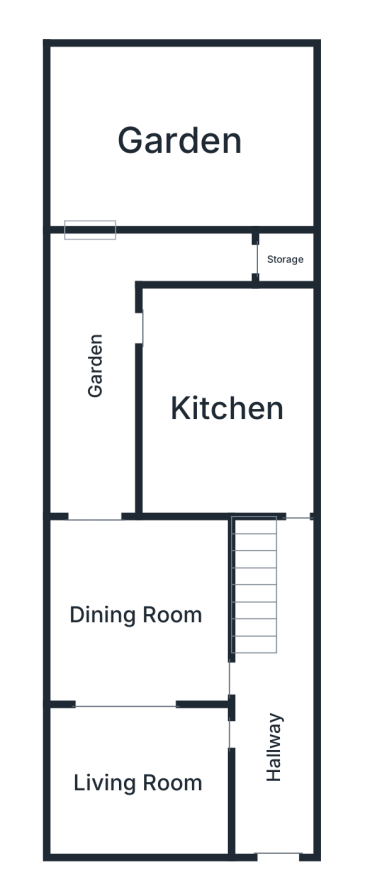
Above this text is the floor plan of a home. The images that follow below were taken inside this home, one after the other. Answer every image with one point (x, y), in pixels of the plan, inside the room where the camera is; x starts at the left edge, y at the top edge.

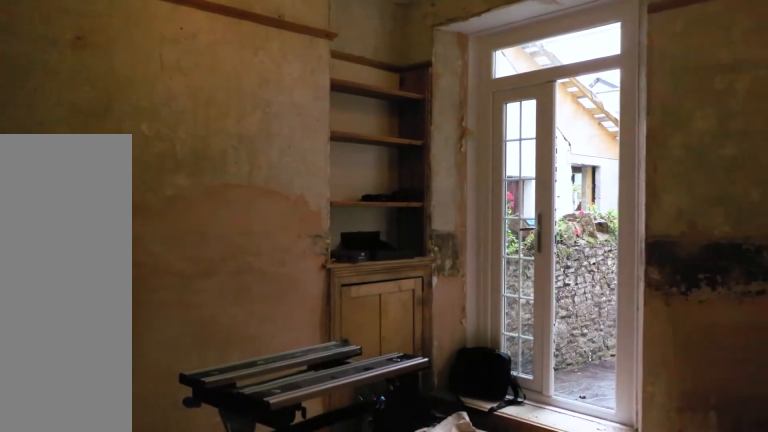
(147, 605)
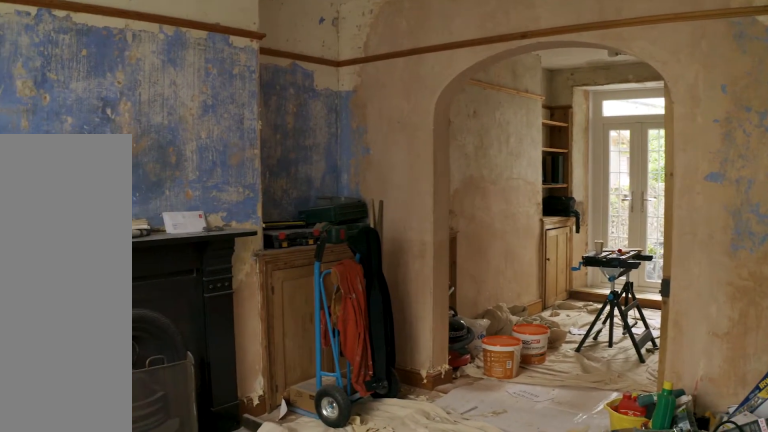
(142, 779)
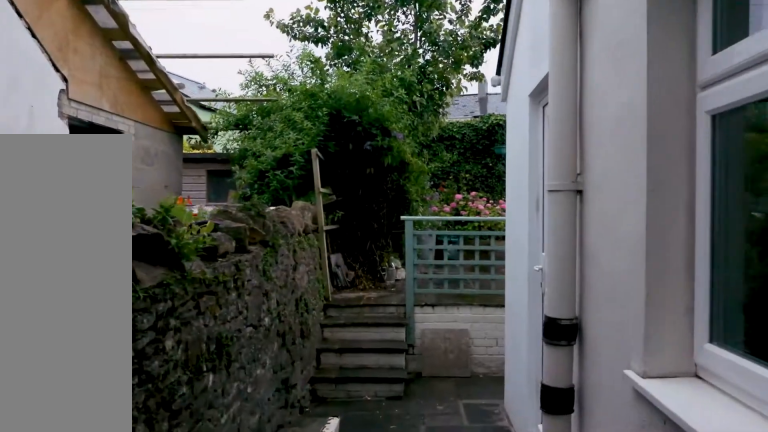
(118, 349)
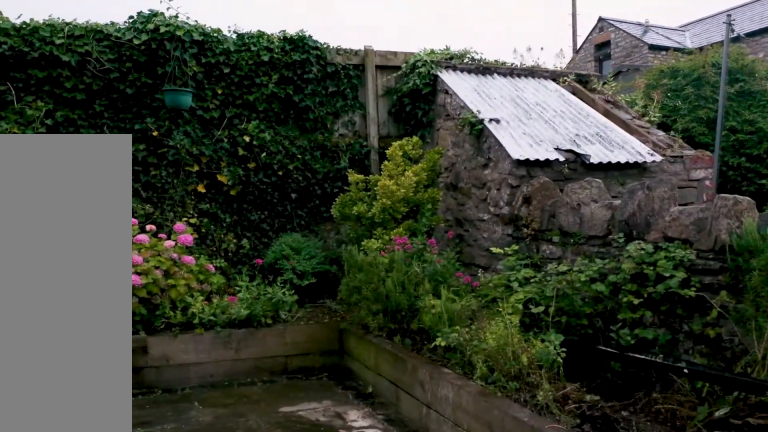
(182, 136)
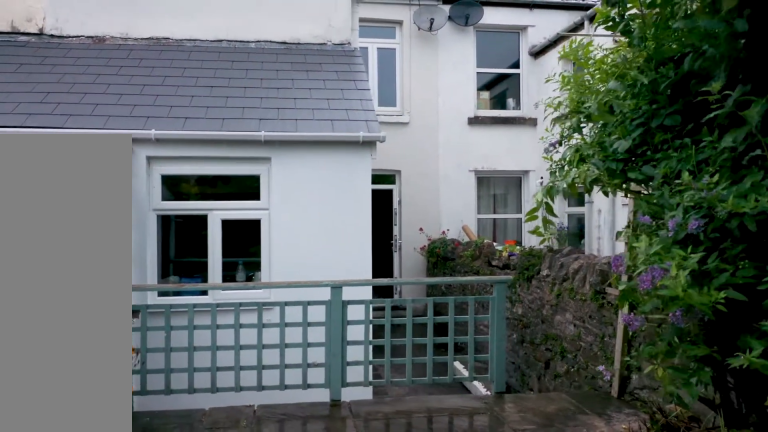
(182, 136)
